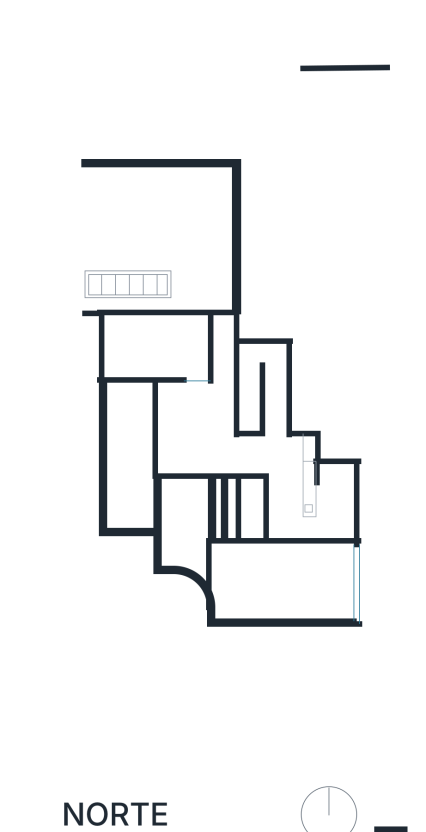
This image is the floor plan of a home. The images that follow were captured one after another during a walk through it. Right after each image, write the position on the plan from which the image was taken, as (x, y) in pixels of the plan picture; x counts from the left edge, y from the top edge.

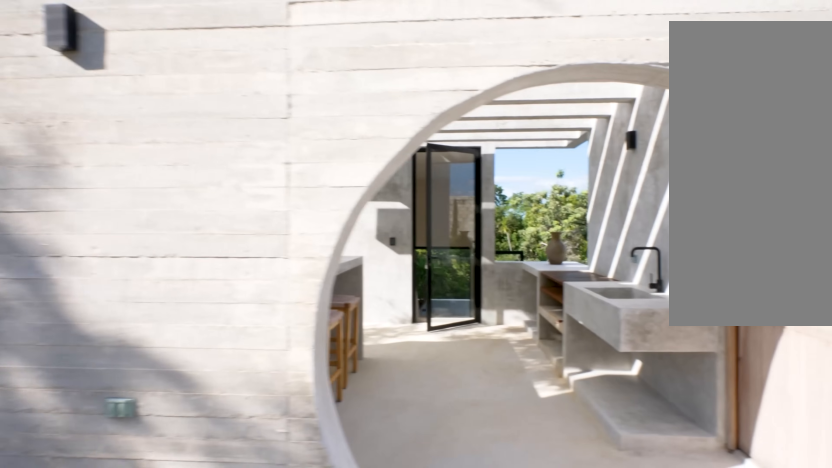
(239, 612)
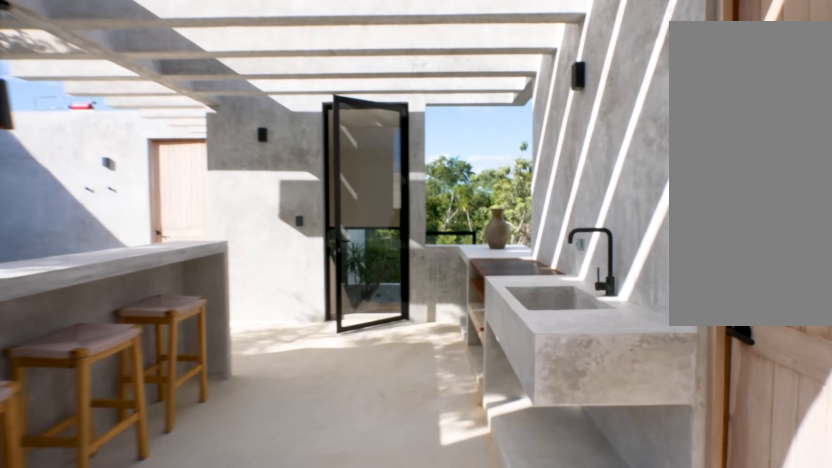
(266, 572)
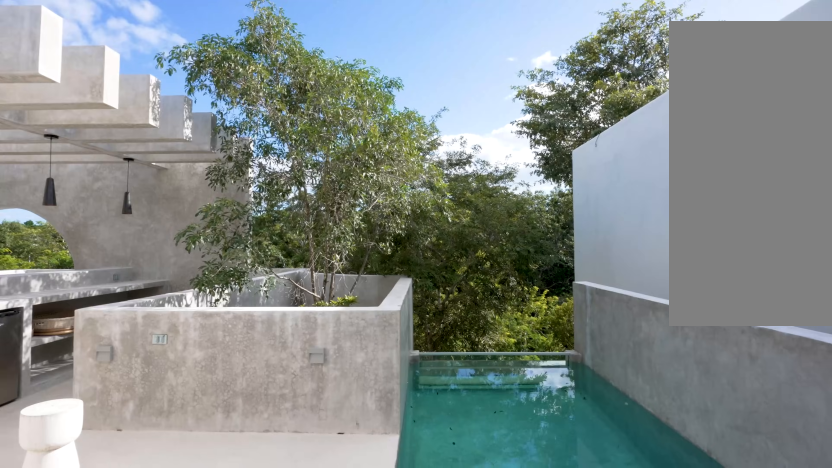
(171, 439)
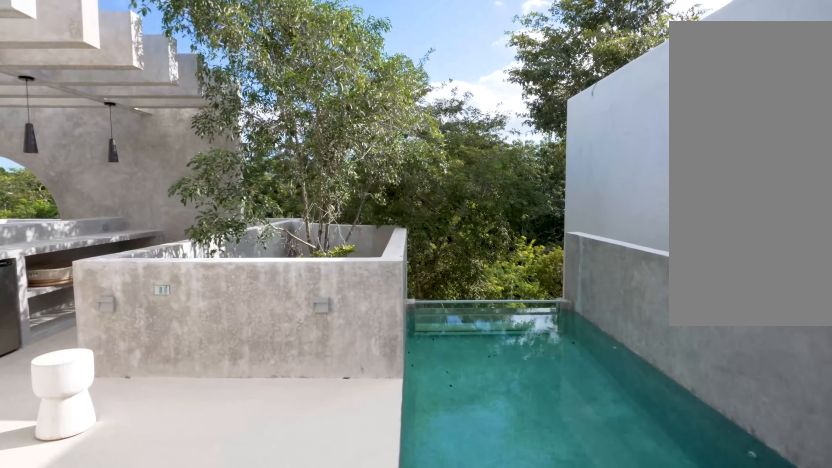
(178, 398)
